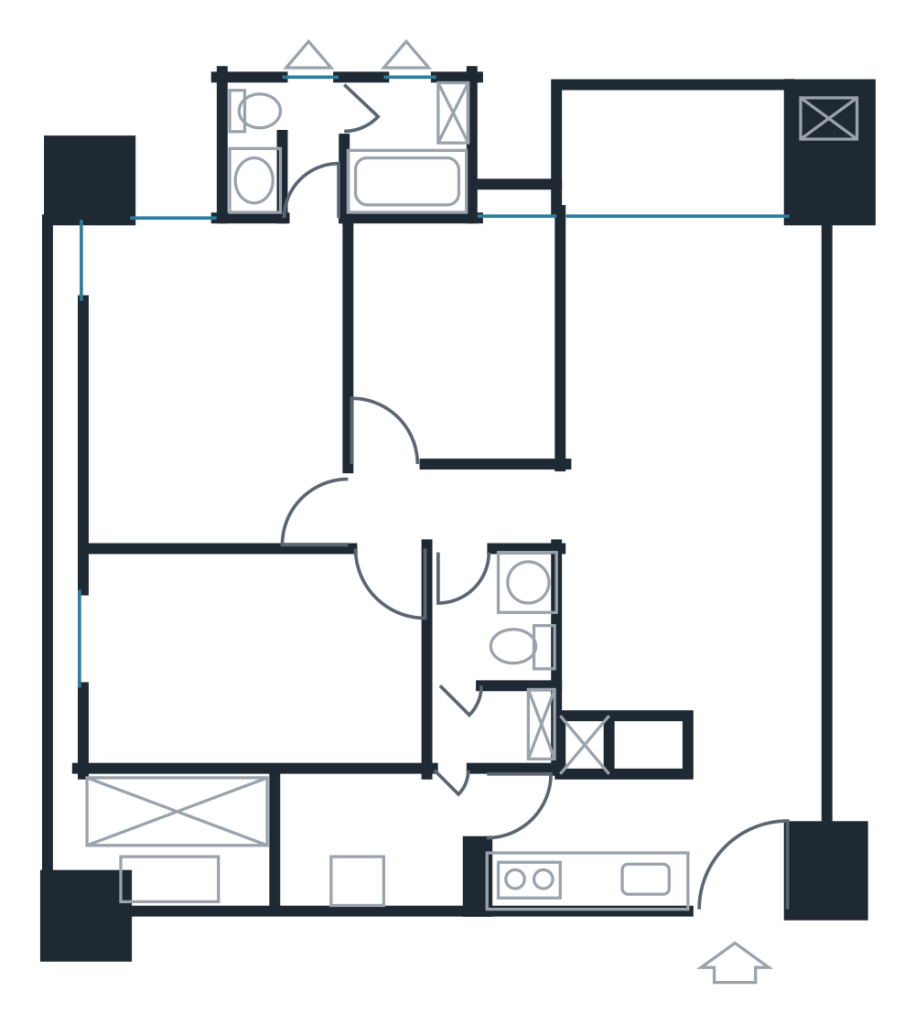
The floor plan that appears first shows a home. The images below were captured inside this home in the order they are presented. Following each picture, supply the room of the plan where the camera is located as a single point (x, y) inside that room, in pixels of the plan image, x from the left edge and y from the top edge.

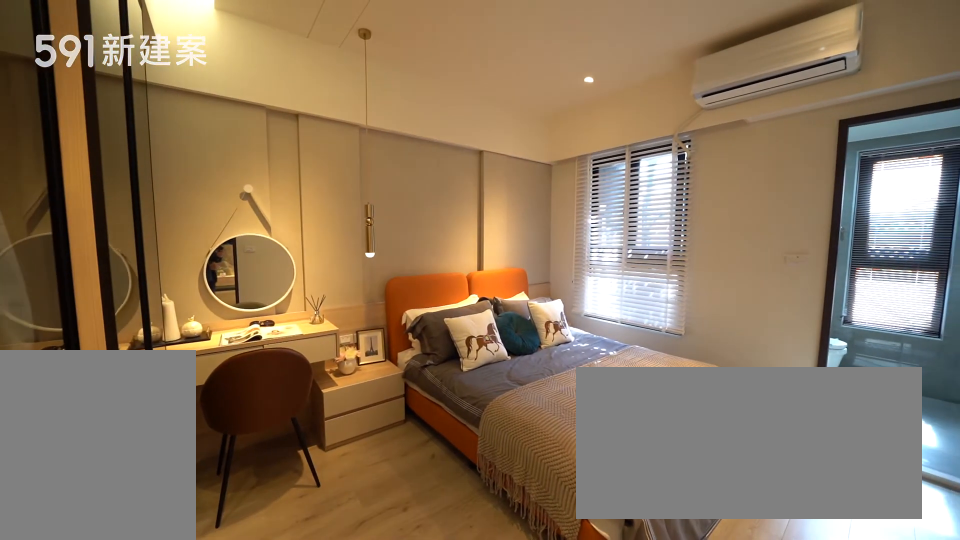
(210, 372)
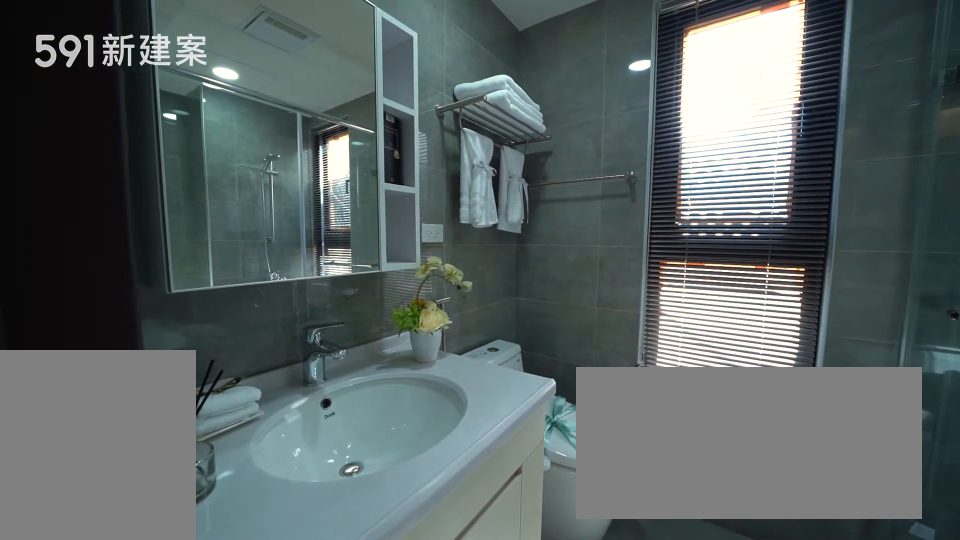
(346, 142)
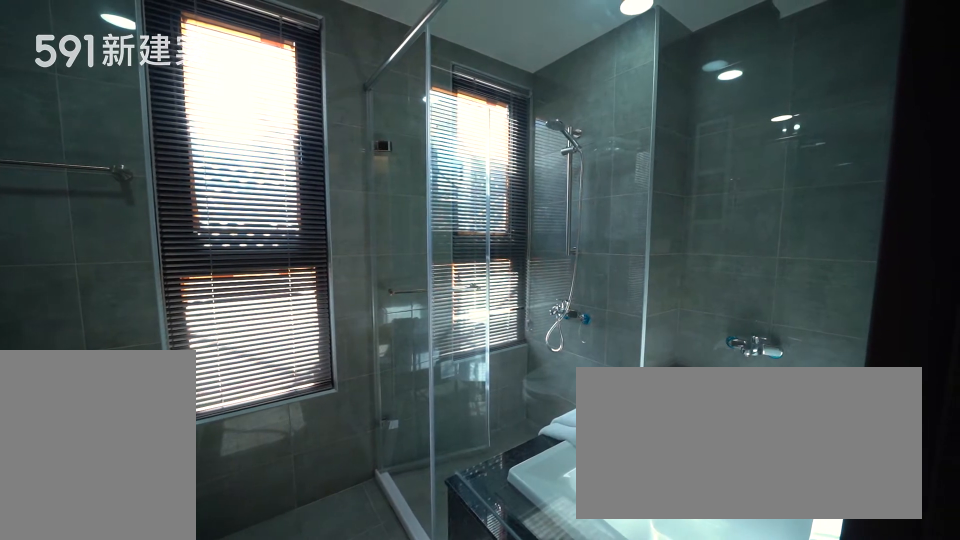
(346, 142)
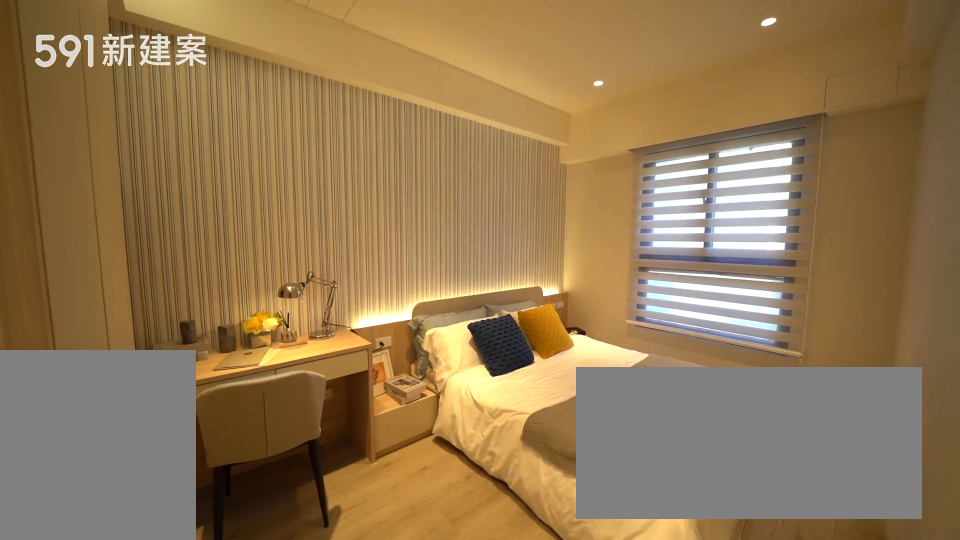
(254, 653)
